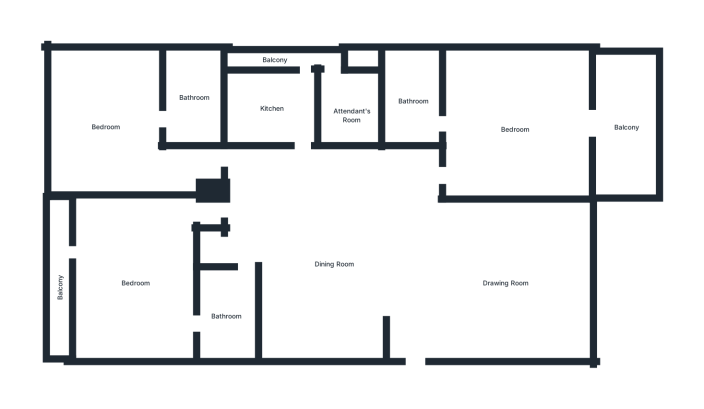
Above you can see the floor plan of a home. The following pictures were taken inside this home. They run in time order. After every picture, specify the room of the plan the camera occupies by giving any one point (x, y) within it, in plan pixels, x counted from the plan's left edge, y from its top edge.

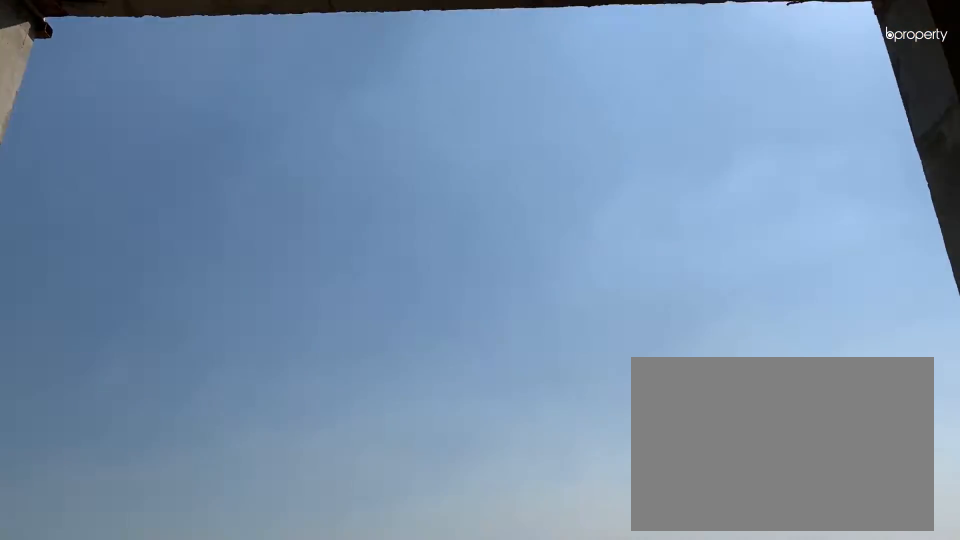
(626, 126)
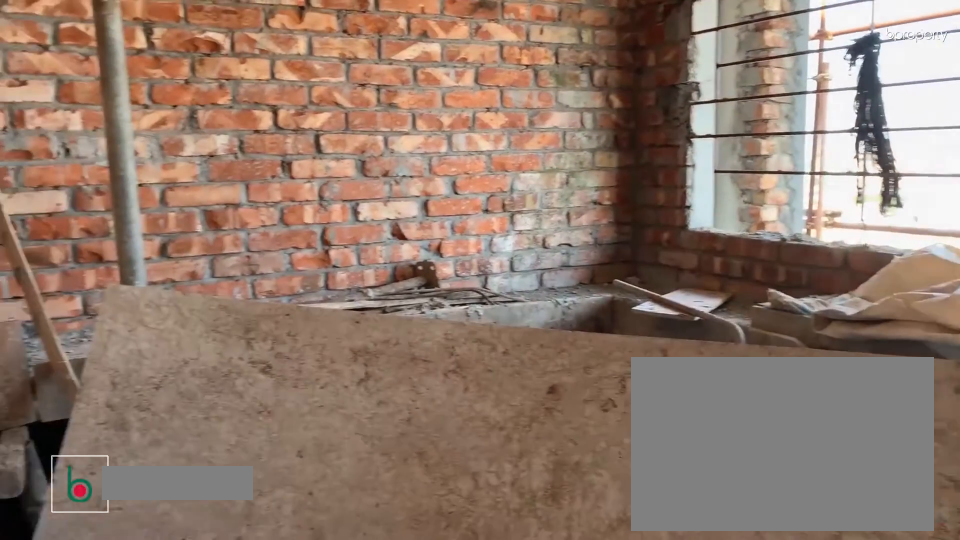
(278, 108)
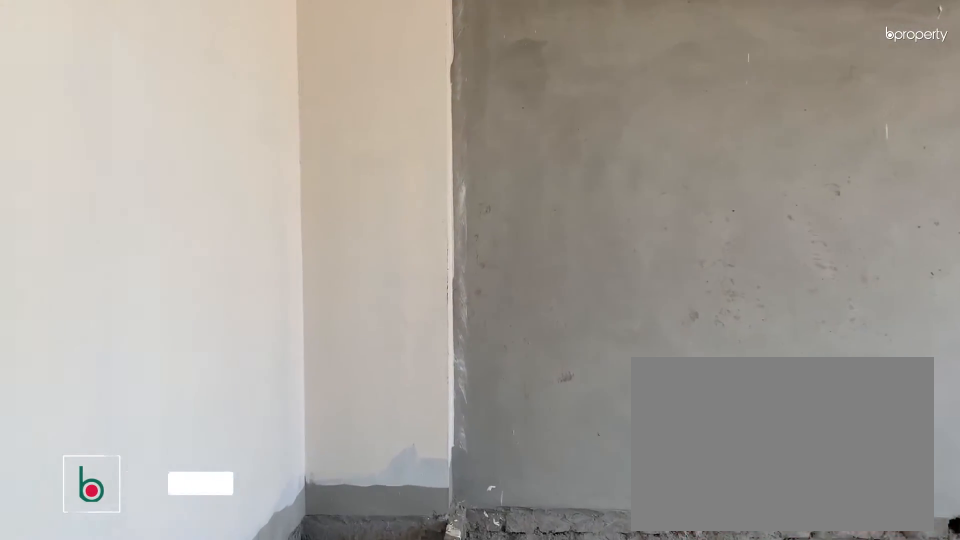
(105, 128)
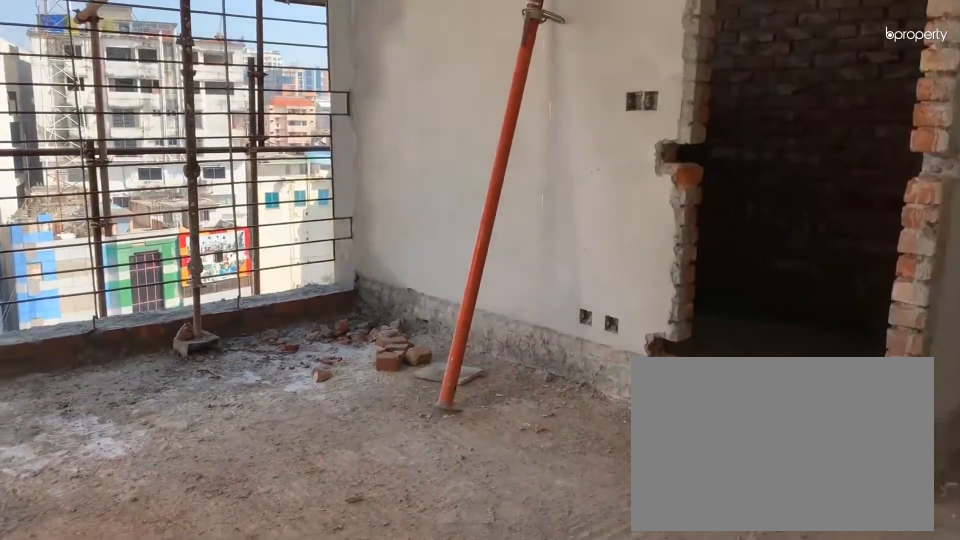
(105, 129)
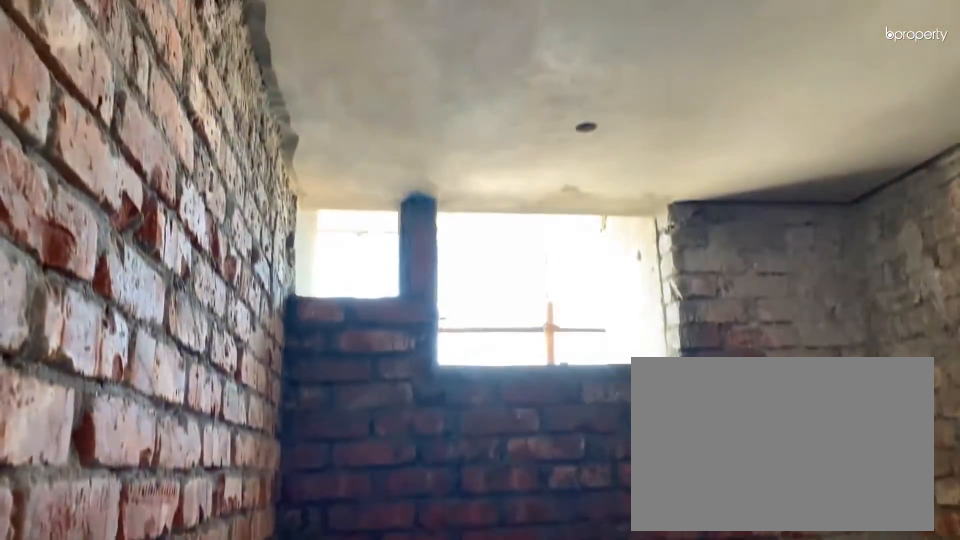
(194, 103)
